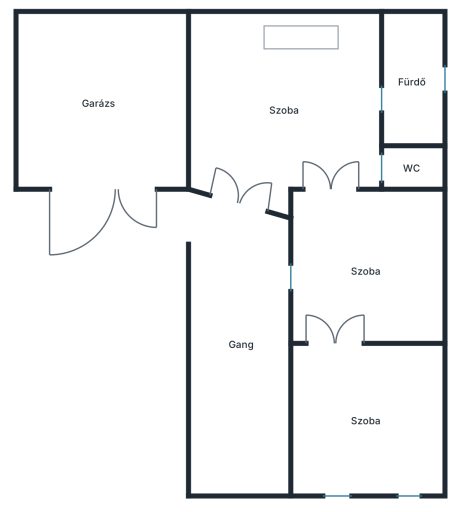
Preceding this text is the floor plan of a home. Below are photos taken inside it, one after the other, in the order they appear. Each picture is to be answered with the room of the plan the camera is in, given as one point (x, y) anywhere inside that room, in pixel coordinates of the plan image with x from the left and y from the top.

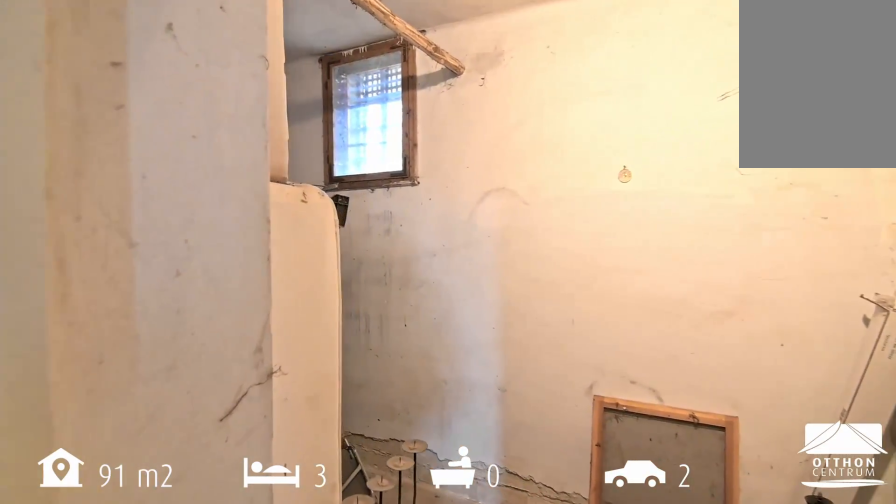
(413, 95)
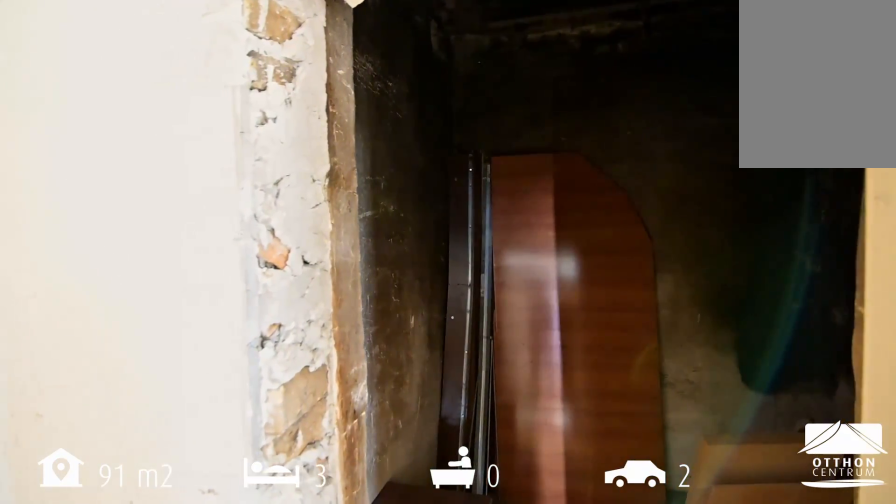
(413, 166)
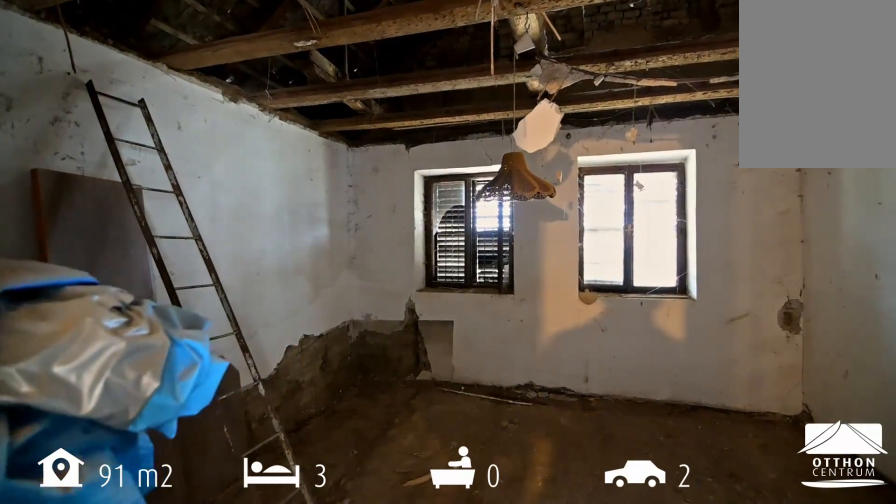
(377, 436)
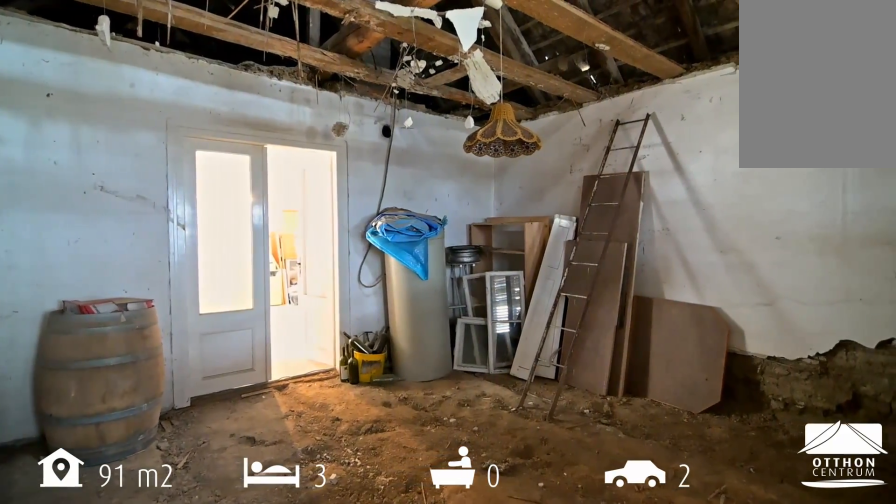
(378, 436)
